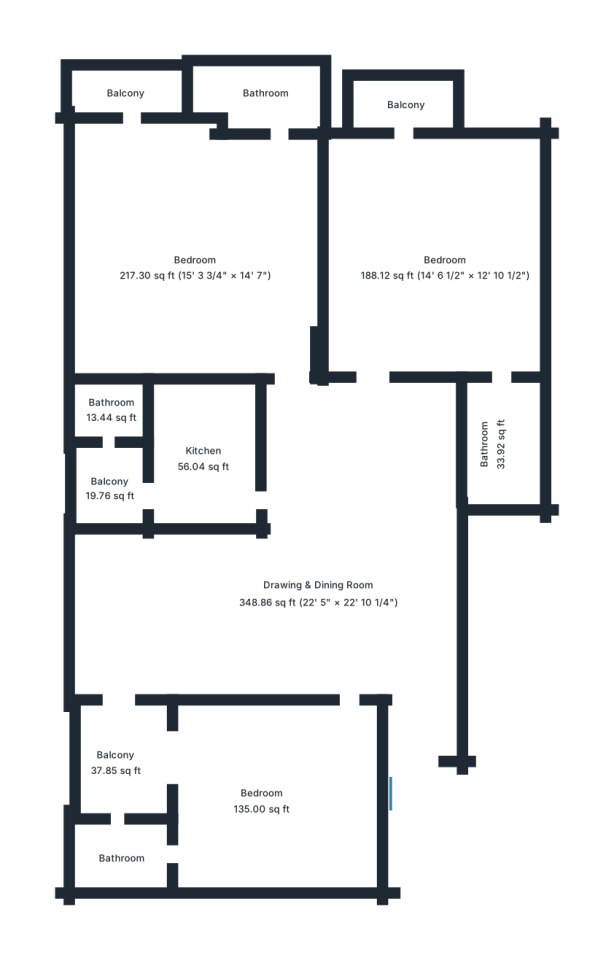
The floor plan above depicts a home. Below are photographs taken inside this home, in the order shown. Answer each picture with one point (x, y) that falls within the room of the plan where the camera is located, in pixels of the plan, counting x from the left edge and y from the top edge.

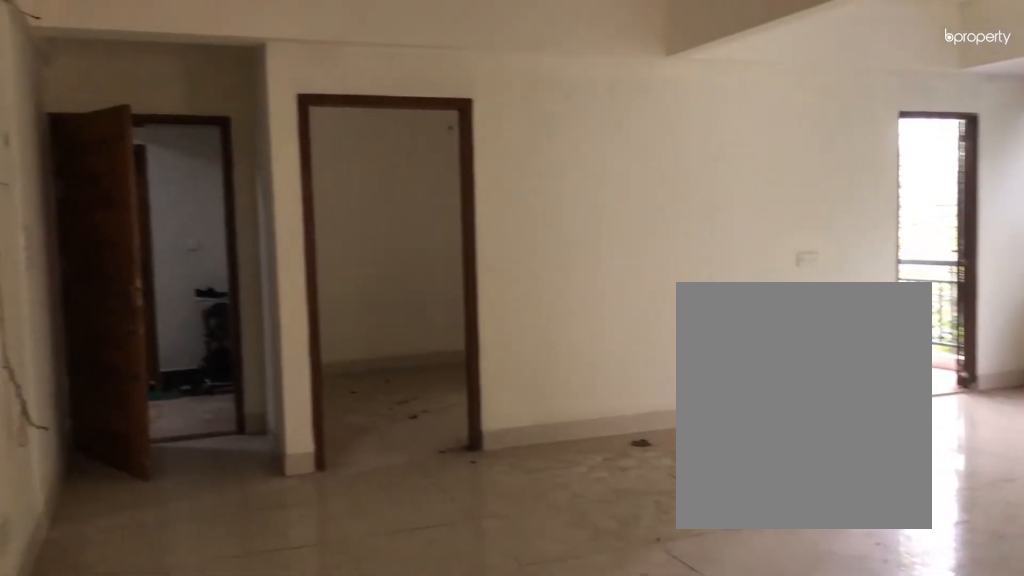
(318, 596)
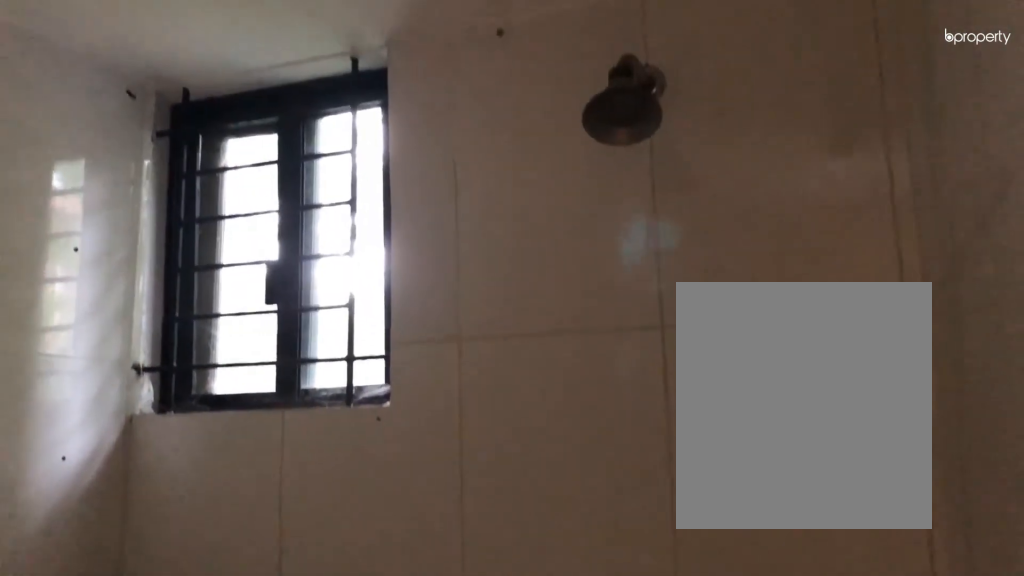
(127, 852)
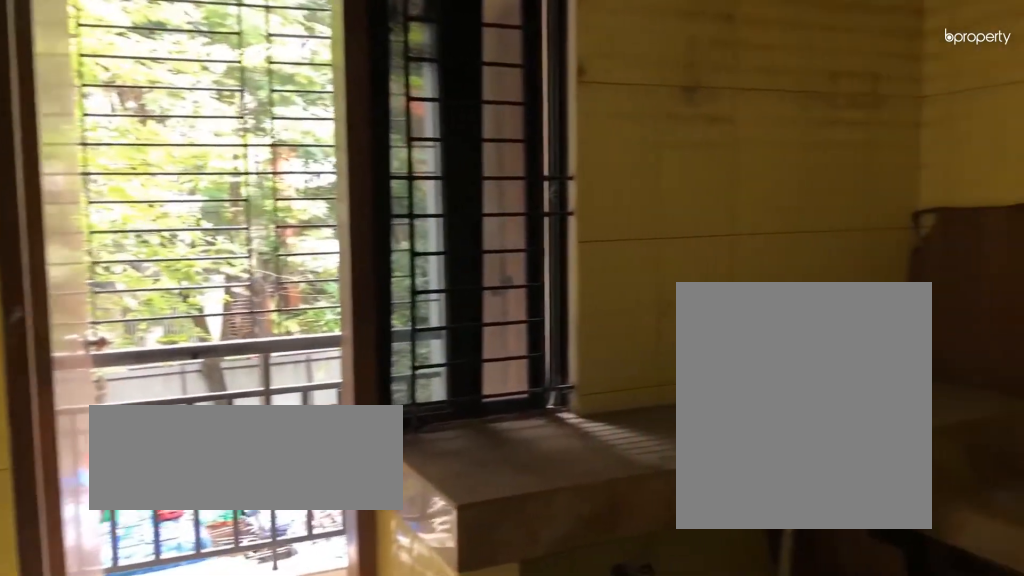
(202, 447)
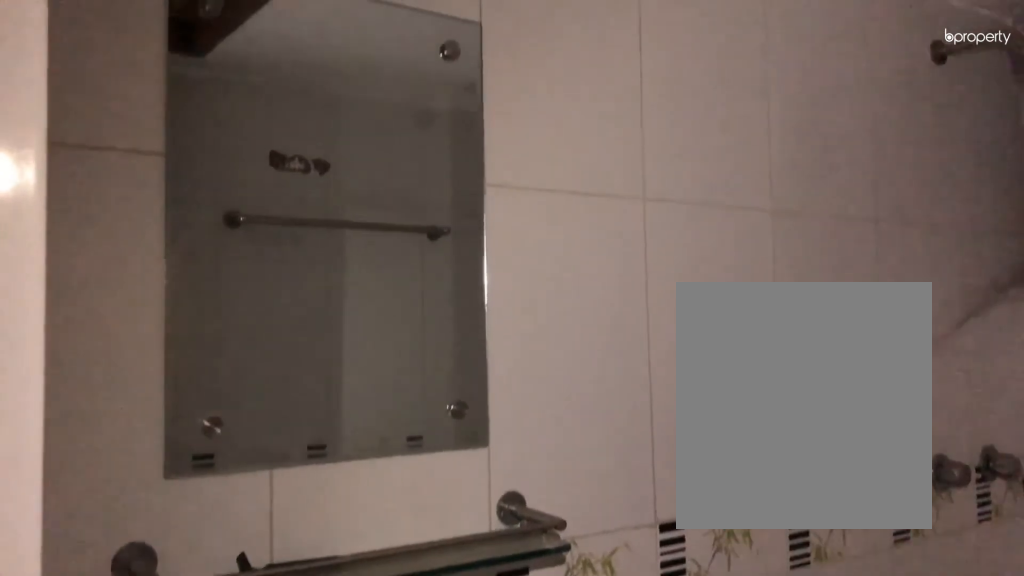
(502, 447)
